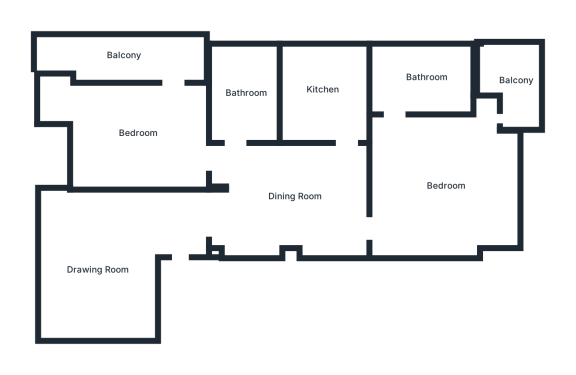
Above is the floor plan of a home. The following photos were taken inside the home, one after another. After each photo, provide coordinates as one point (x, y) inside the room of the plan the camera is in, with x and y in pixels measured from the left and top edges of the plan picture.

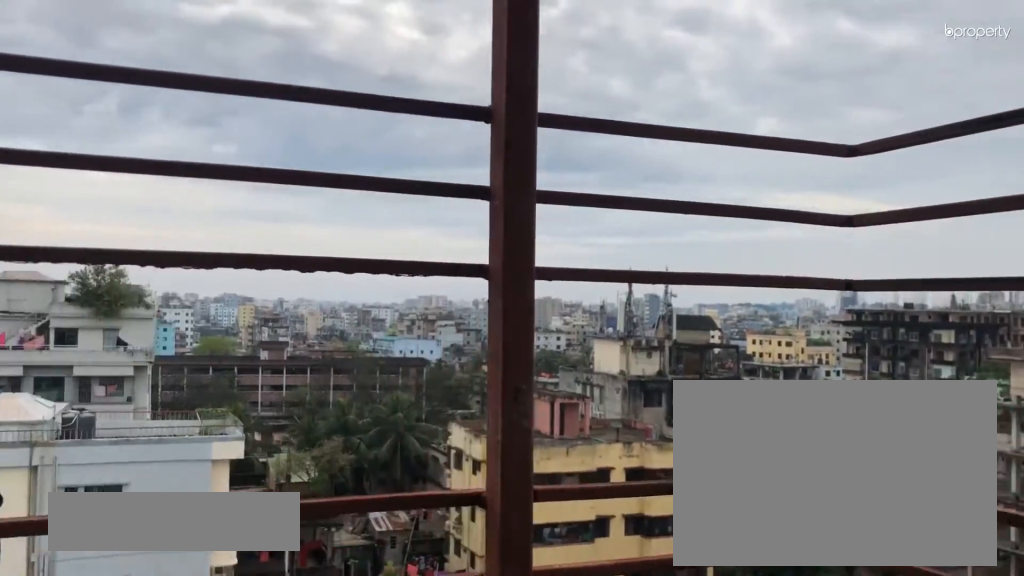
(516, 80)
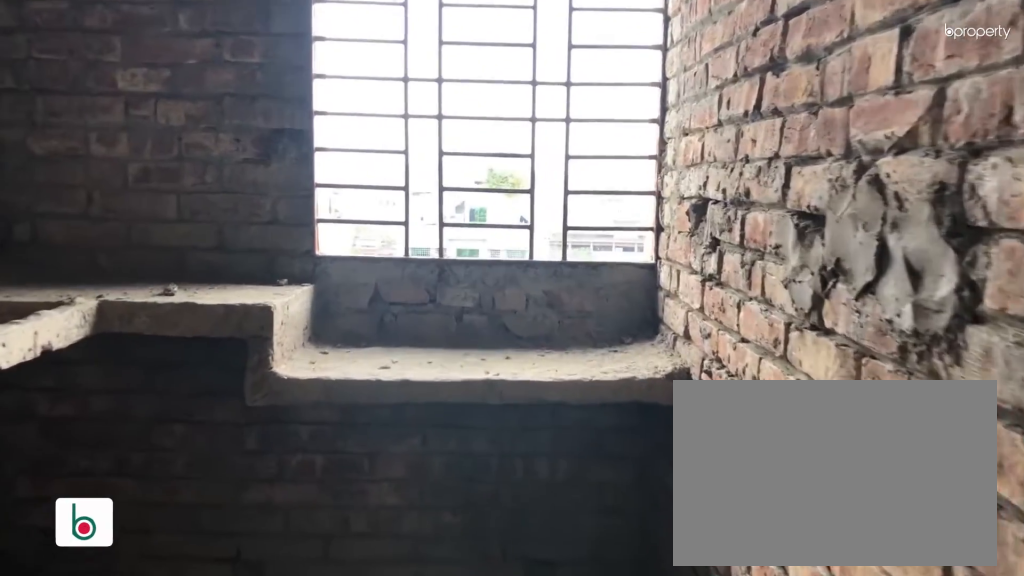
(321, 88)
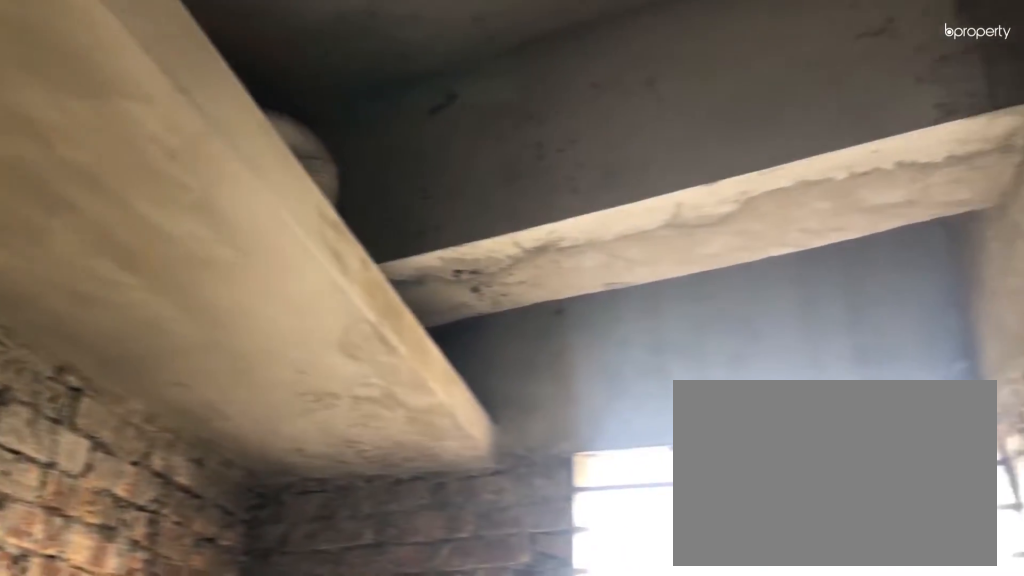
(321, 88)
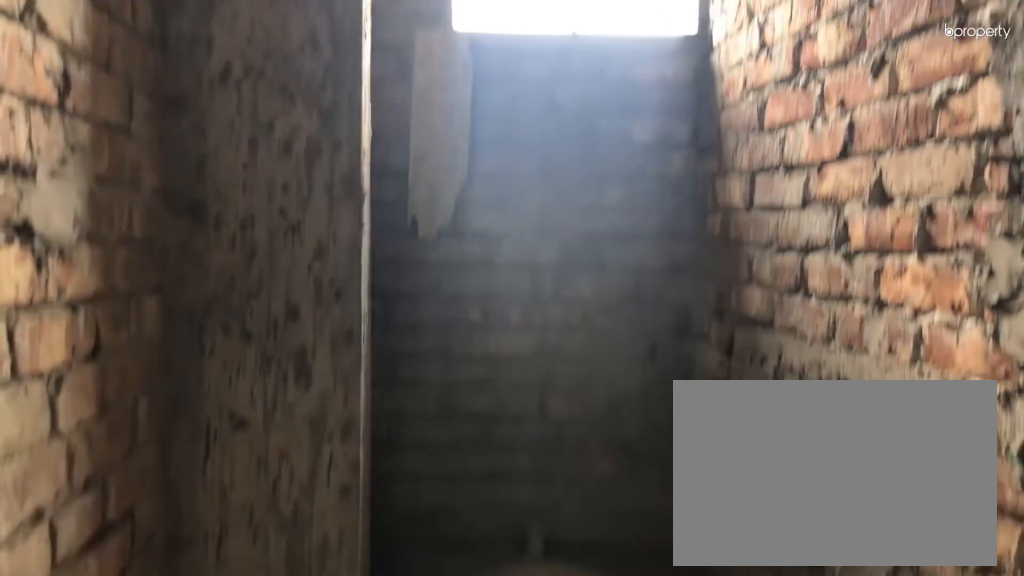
(242, 93)
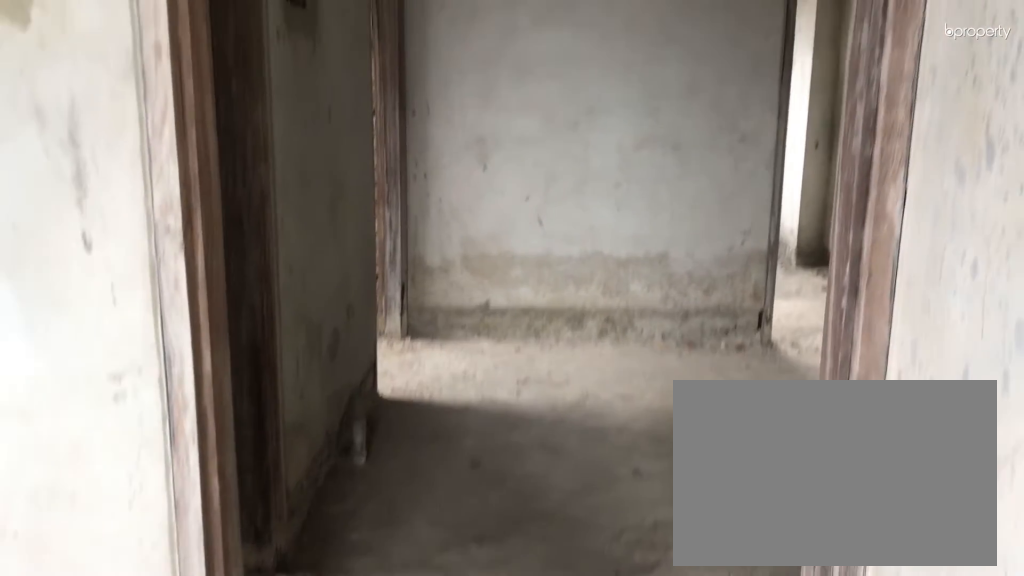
(136, 133)
